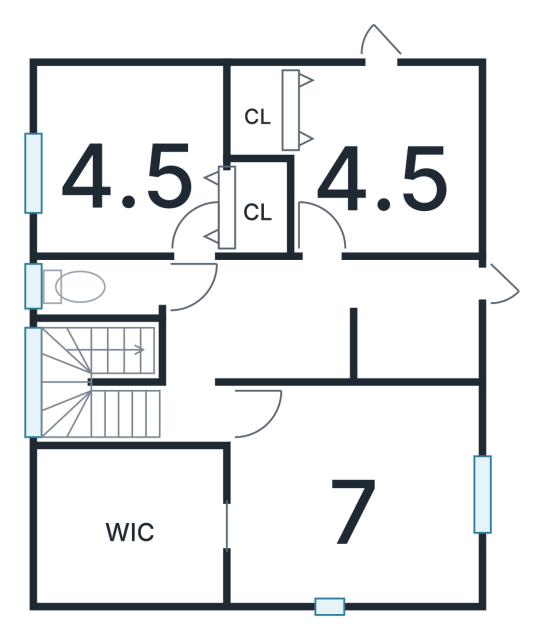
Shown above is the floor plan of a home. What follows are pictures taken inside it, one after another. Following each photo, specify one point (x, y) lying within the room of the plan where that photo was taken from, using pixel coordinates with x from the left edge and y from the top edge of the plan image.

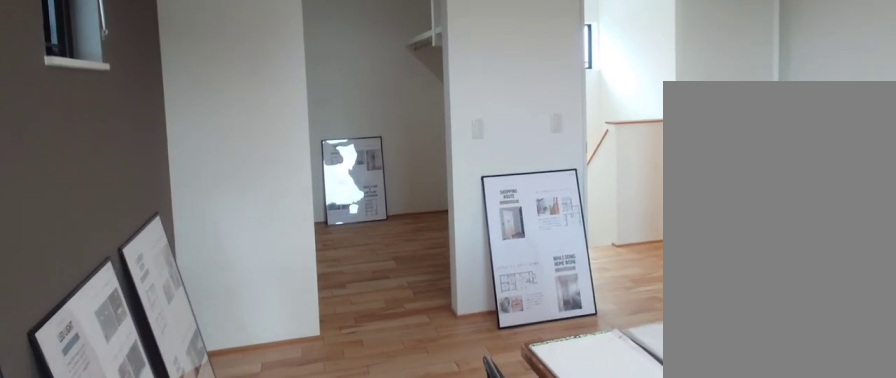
(349, 529)
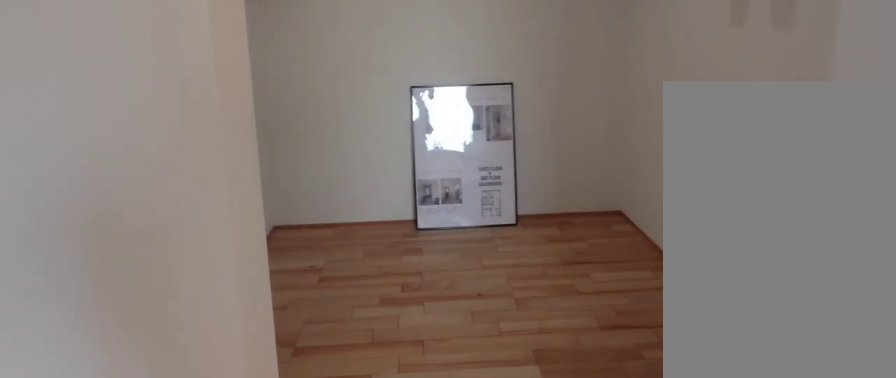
(135, 539)
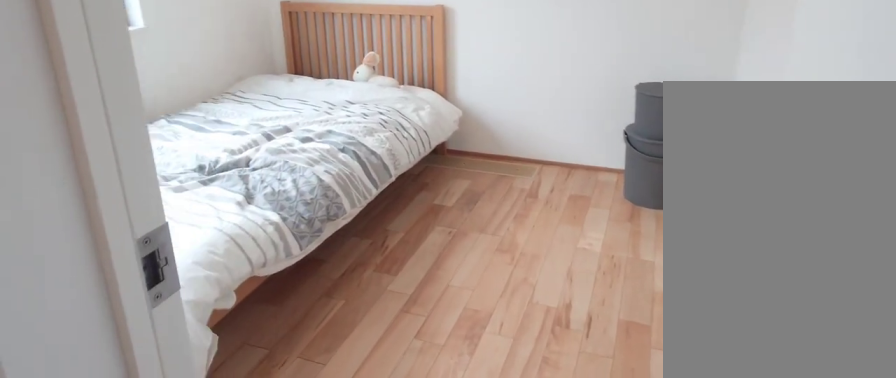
(131, 167)
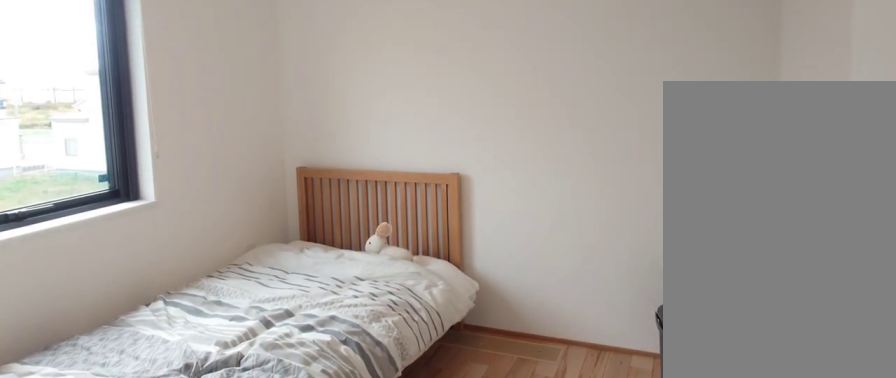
(131, 167)
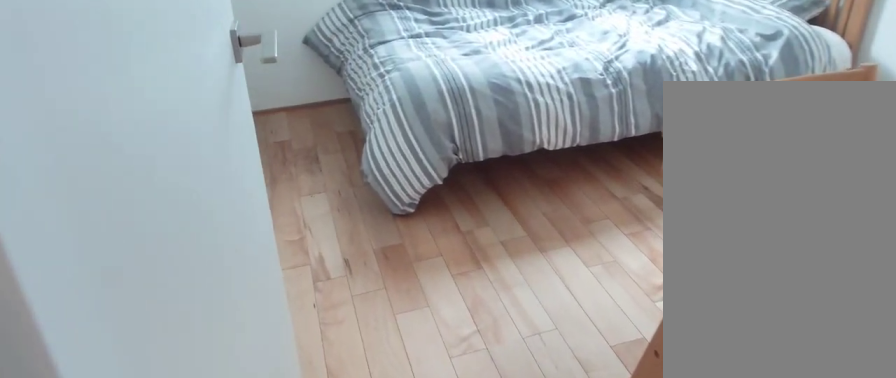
(389, 163)
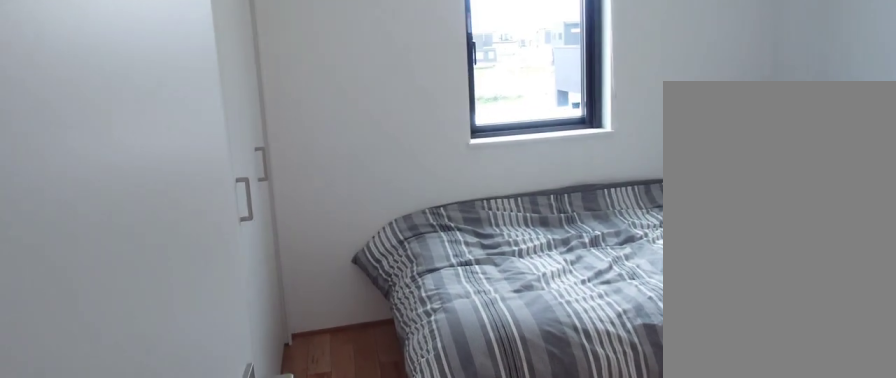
(389, 163)
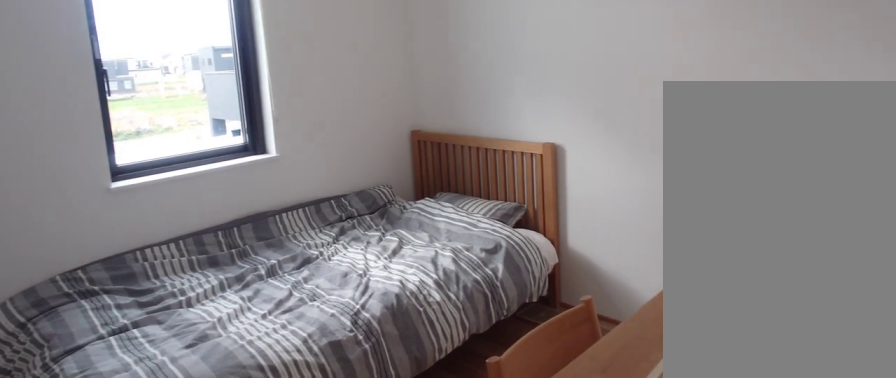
(389, 163)
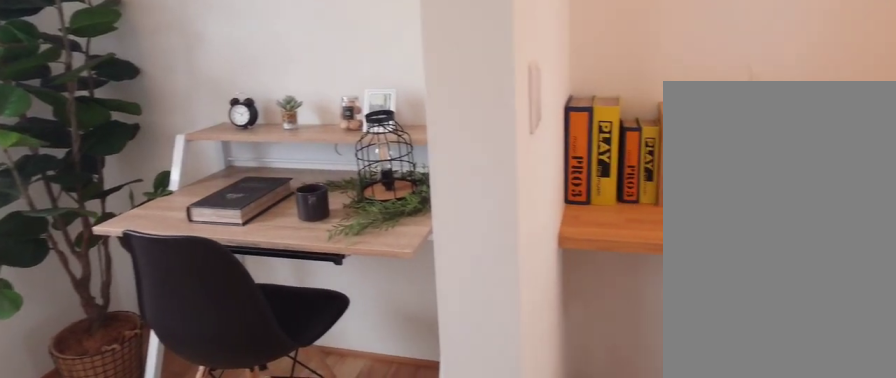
(337, 331)
